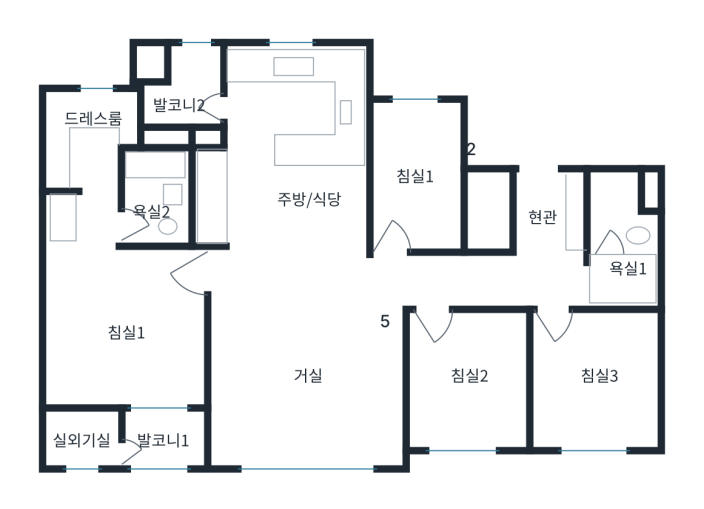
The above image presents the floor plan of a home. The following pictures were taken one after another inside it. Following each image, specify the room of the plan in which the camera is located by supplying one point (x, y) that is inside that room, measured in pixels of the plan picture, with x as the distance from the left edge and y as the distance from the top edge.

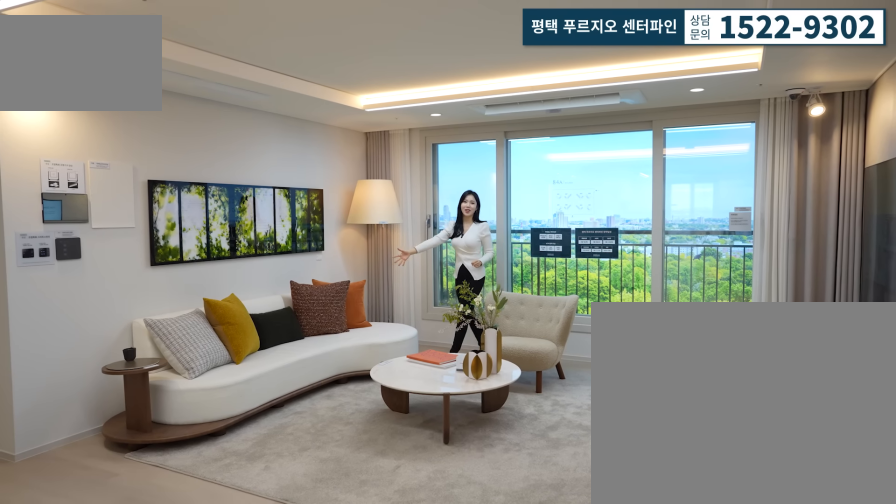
(301, 392)
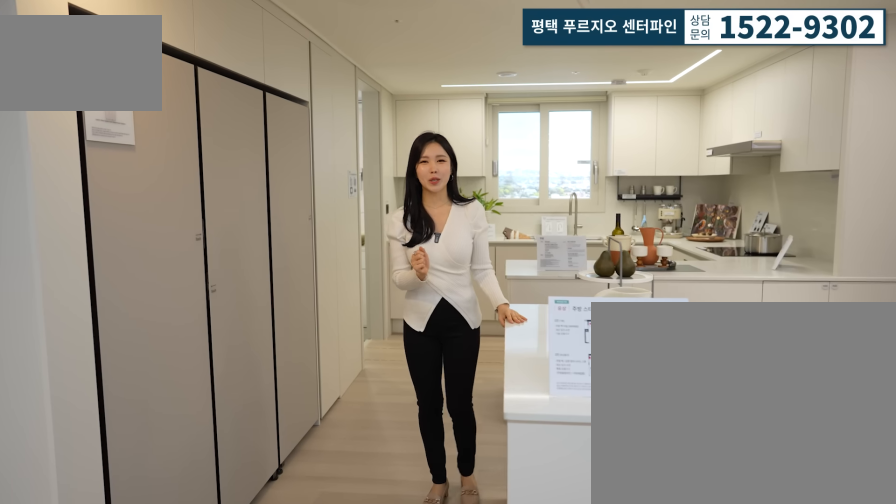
(302, 170)
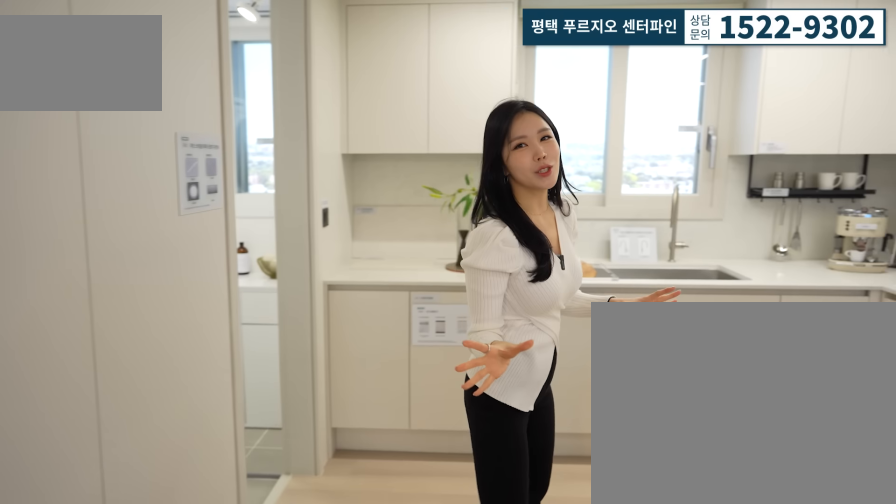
(301, 170)
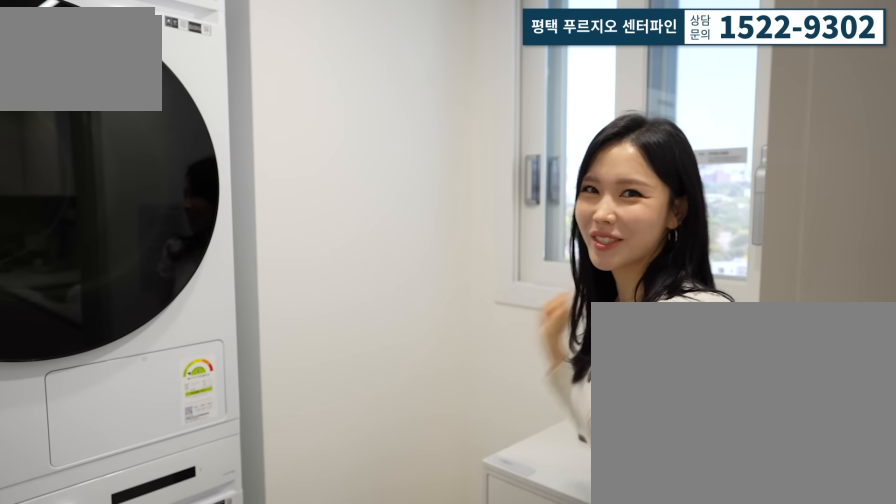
(175, 86)
